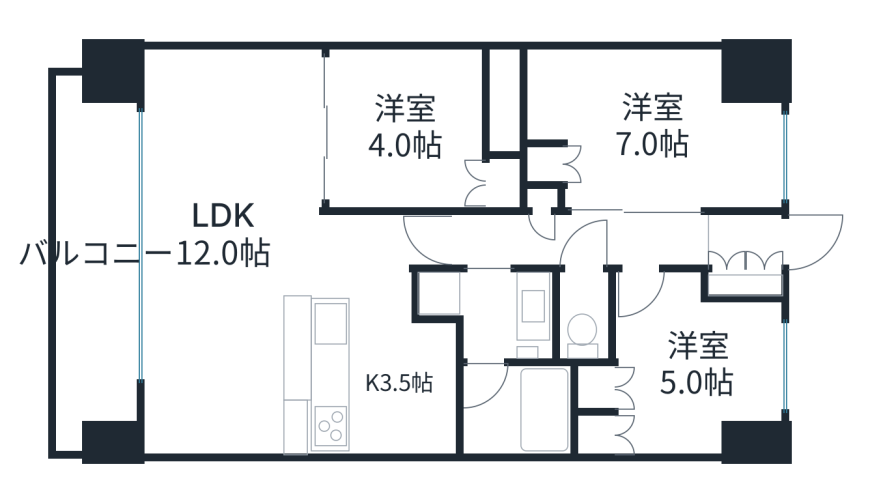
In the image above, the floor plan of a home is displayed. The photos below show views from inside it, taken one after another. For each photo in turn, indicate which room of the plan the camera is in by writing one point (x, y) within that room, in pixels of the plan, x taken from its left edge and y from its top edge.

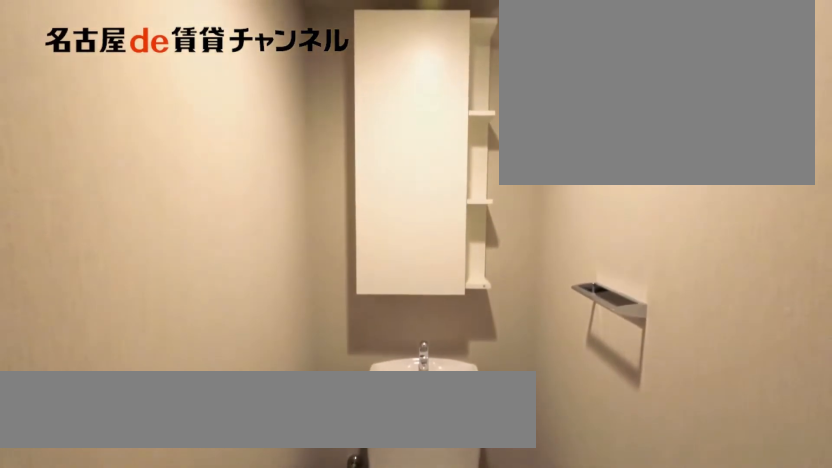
(586, 319)
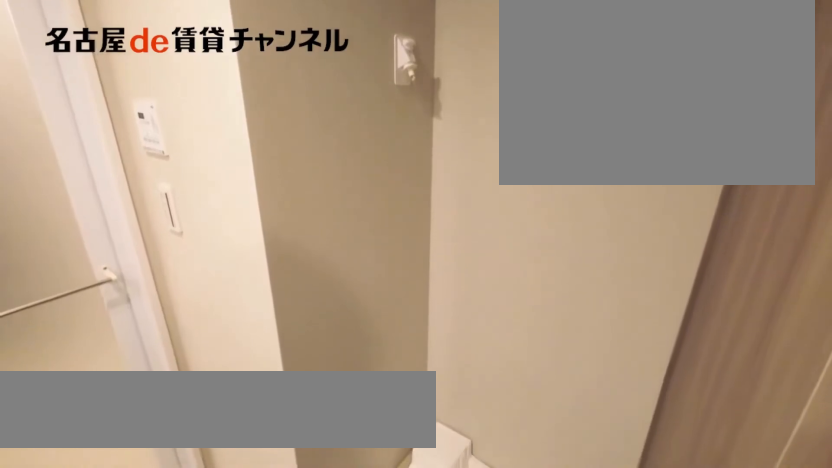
(492, 311)
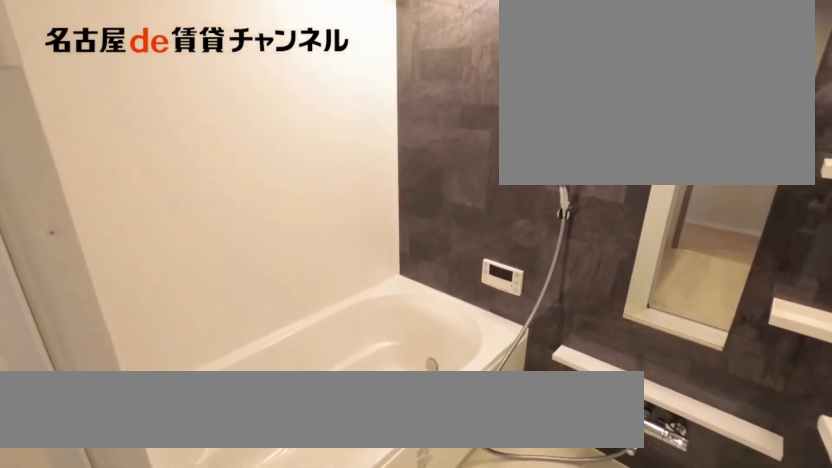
(511, 409)
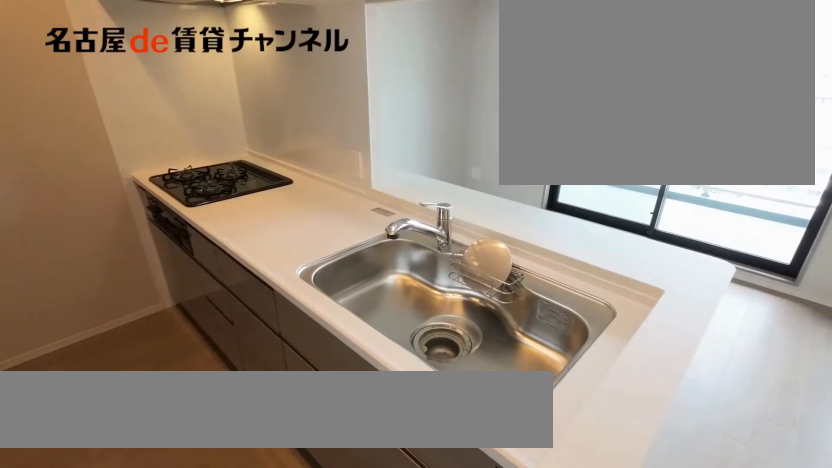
(343, 375)
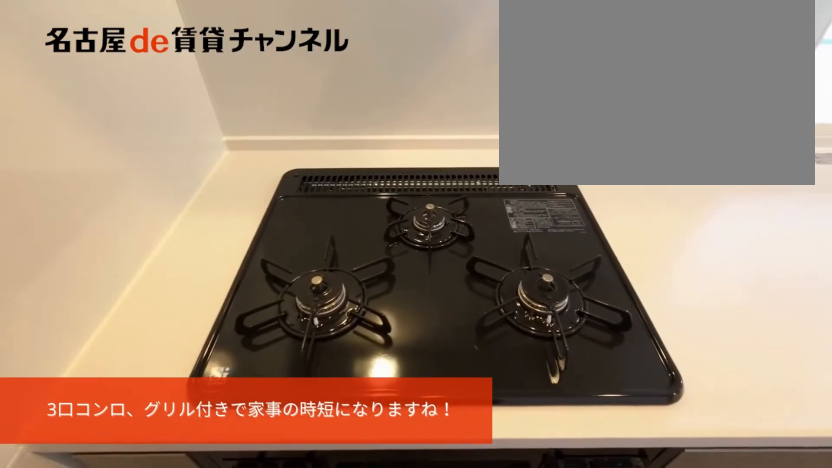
(343, 375)
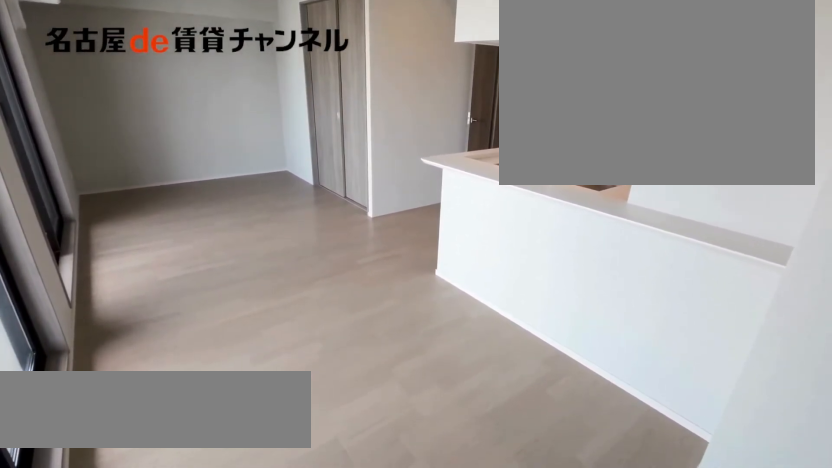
(224, 239)
